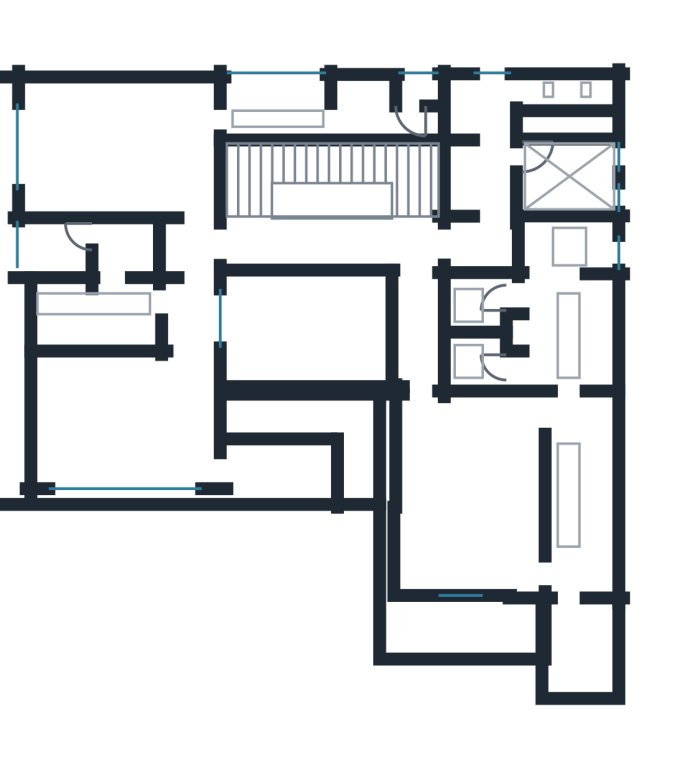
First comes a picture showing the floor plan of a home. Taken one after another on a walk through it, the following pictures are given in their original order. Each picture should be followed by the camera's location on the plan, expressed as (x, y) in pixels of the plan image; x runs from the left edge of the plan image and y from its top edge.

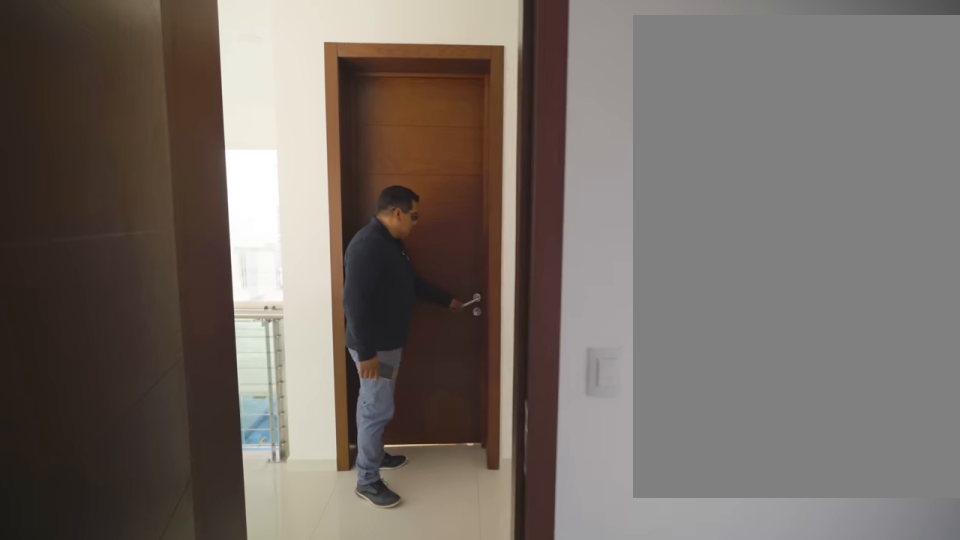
(201, 239)
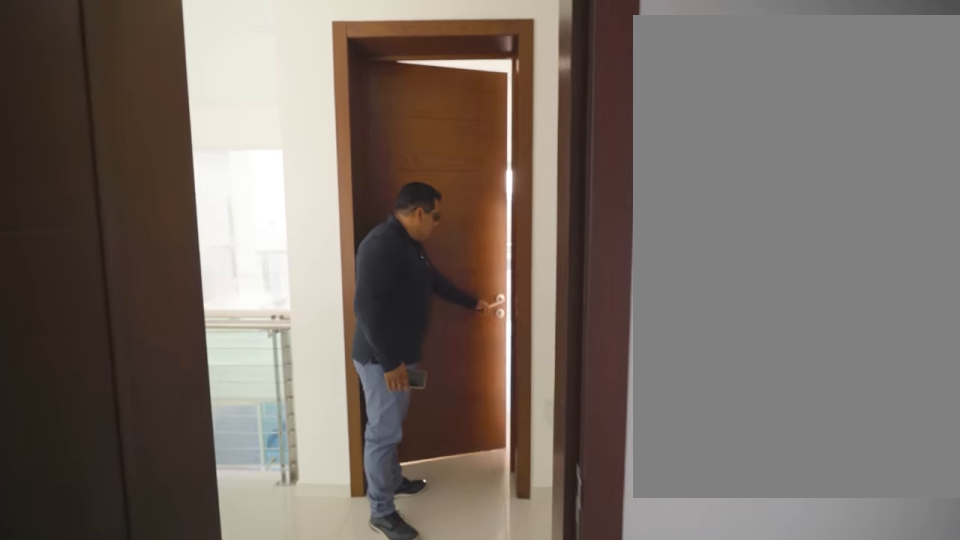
(201, 238)
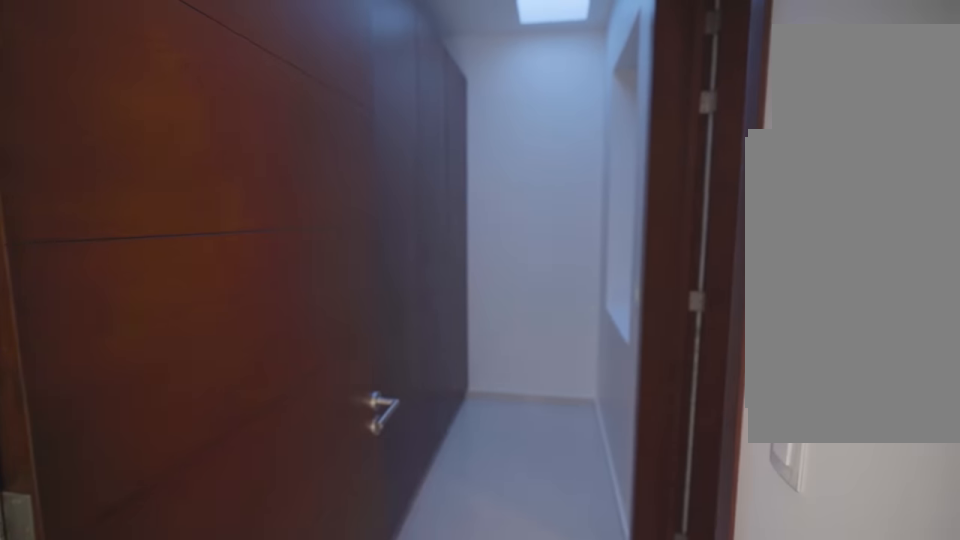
(165, 304)
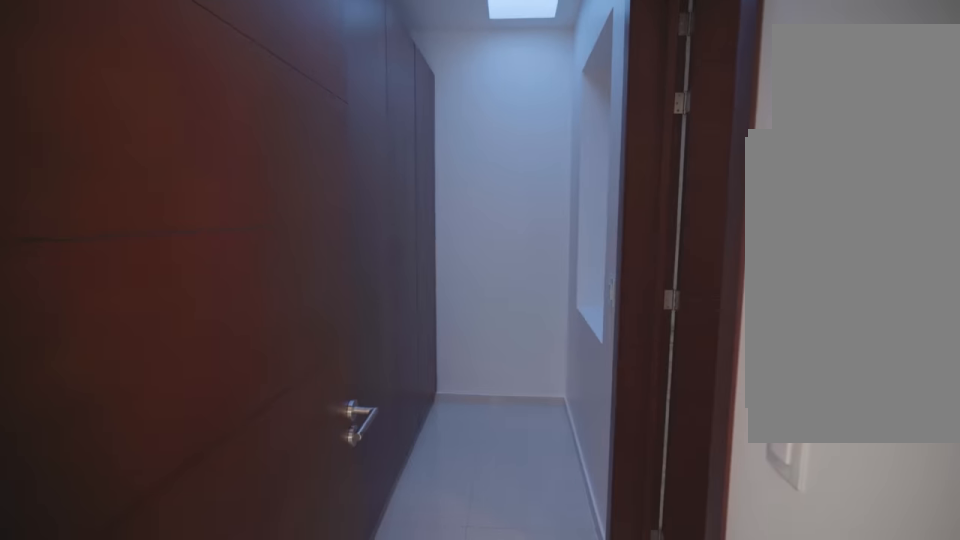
(165, 302)
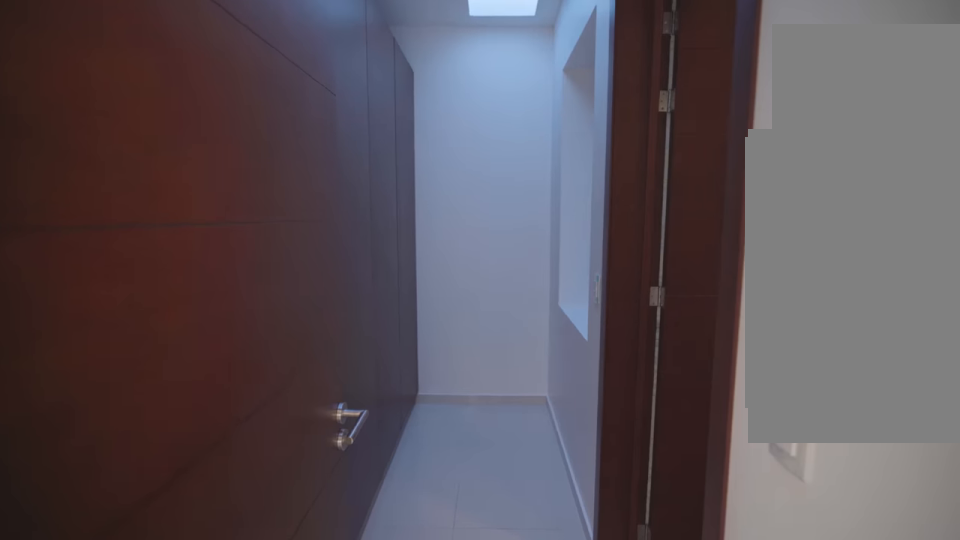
(165, 302)
